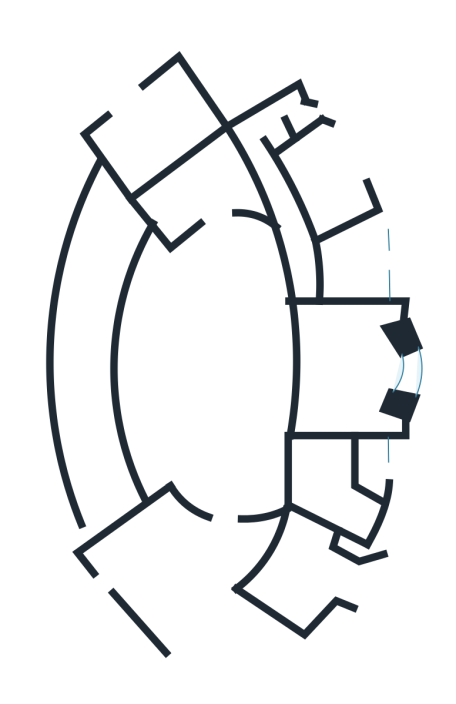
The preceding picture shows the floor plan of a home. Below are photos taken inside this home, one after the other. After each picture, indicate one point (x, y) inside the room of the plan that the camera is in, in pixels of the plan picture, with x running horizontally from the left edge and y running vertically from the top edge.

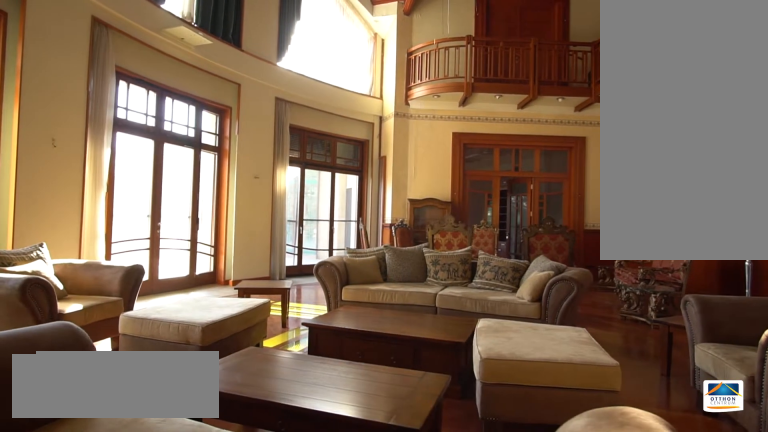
(229, 362)
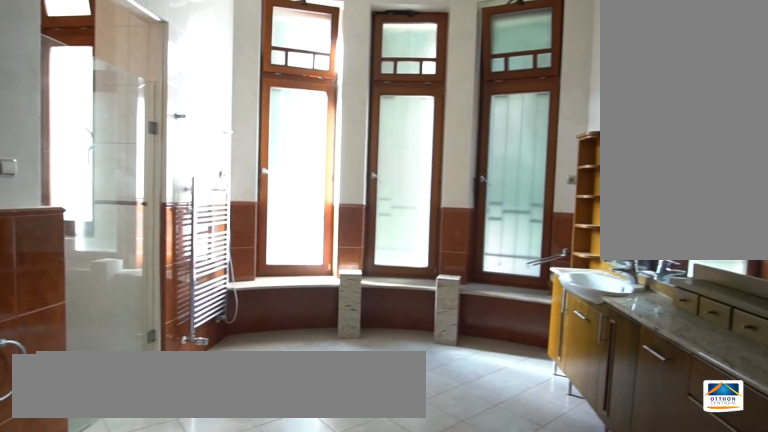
(327, 175)
